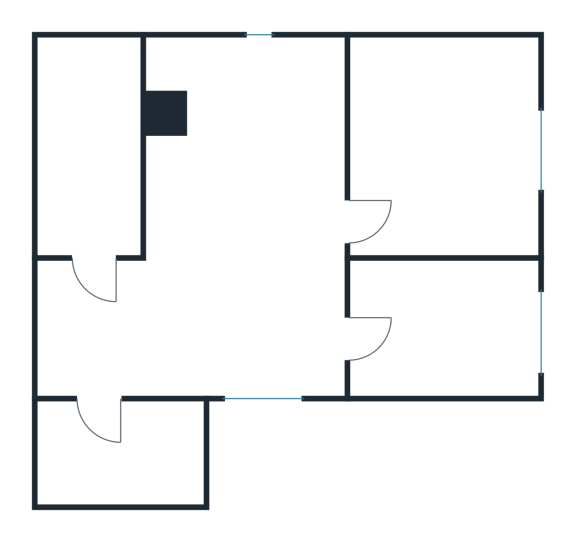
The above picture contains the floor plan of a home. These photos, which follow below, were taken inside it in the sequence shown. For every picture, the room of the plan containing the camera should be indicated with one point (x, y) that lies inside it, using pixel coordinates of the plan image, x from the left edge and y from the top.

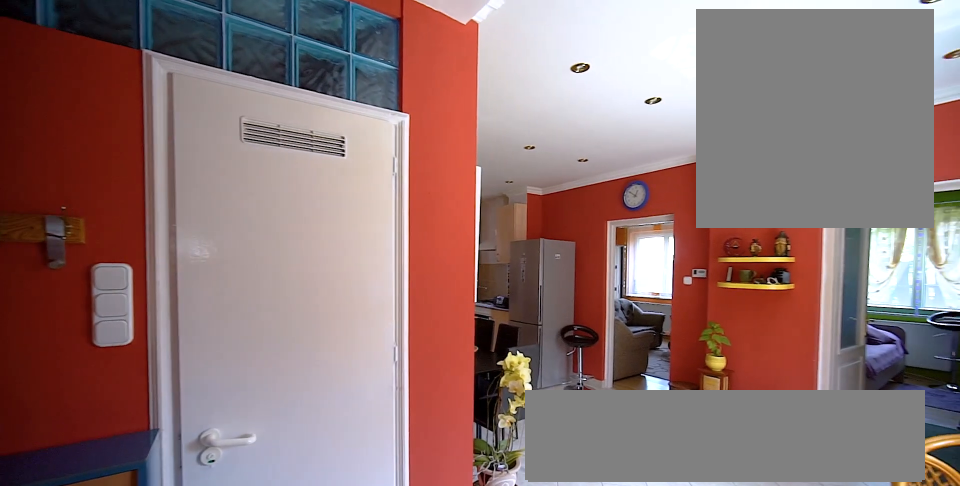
(250, 246)
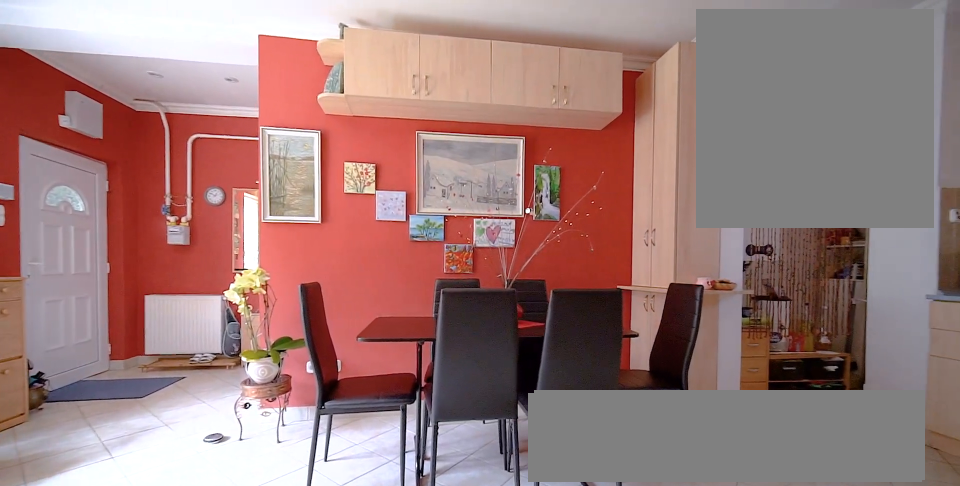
(250, 247)
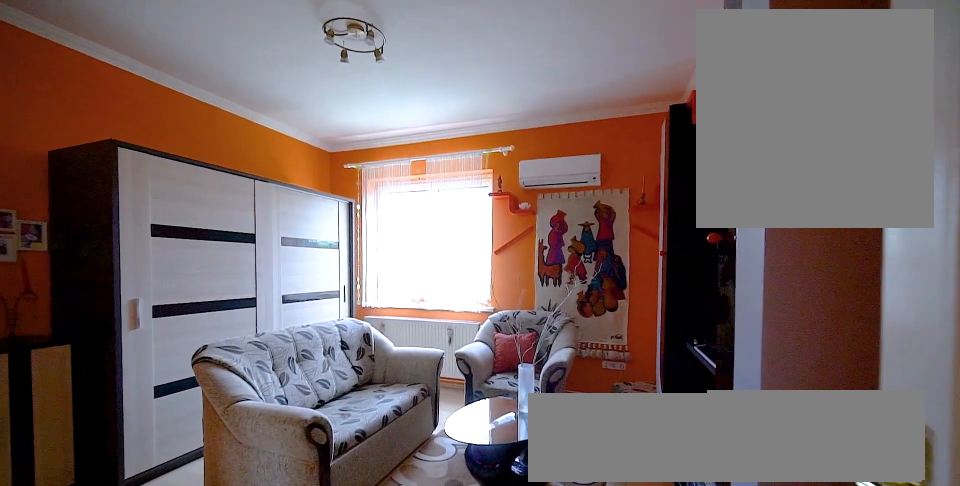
(446, 154)
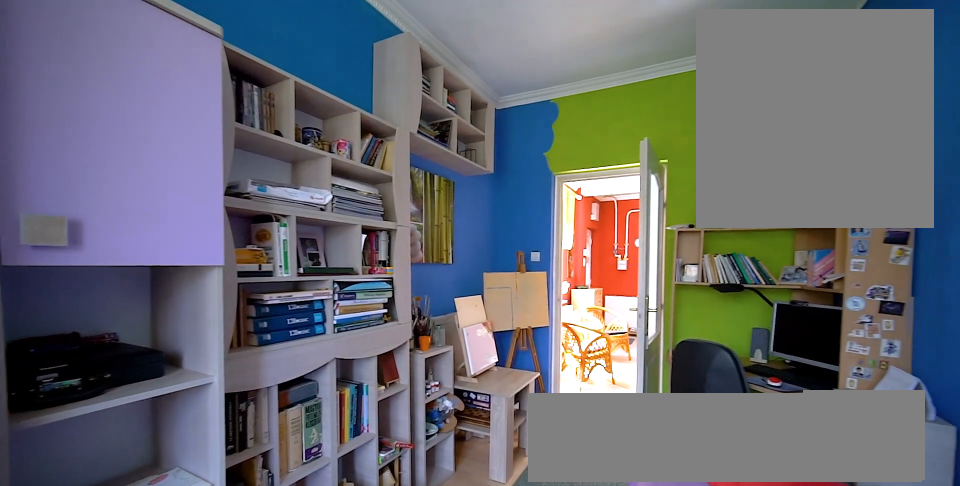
(446, 327)
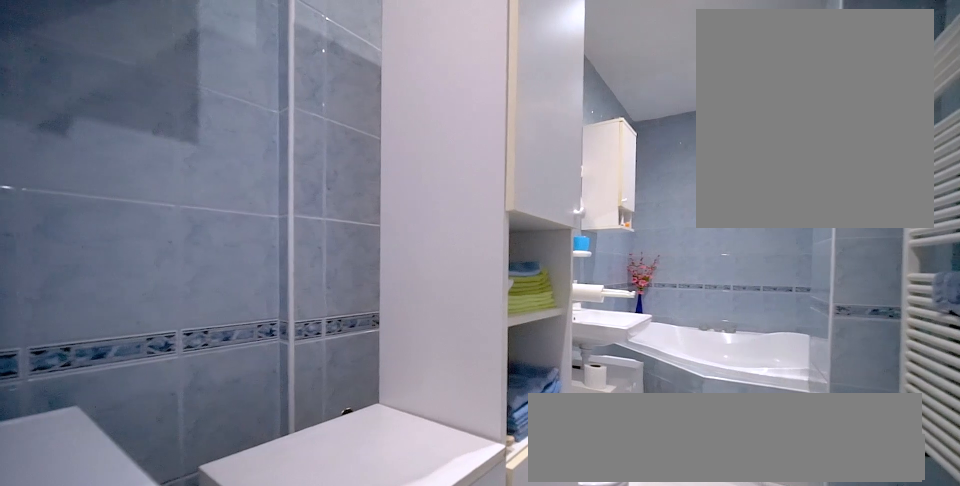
(91, 163)
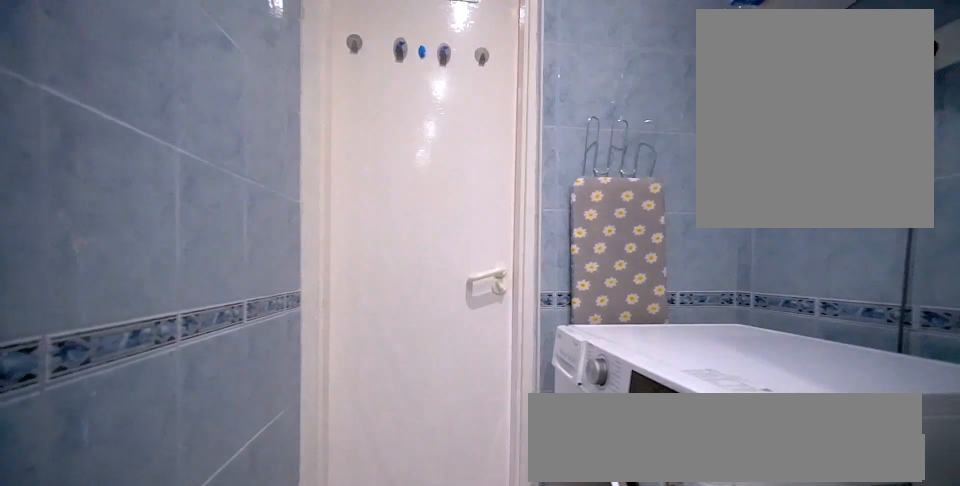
(91, 163)
